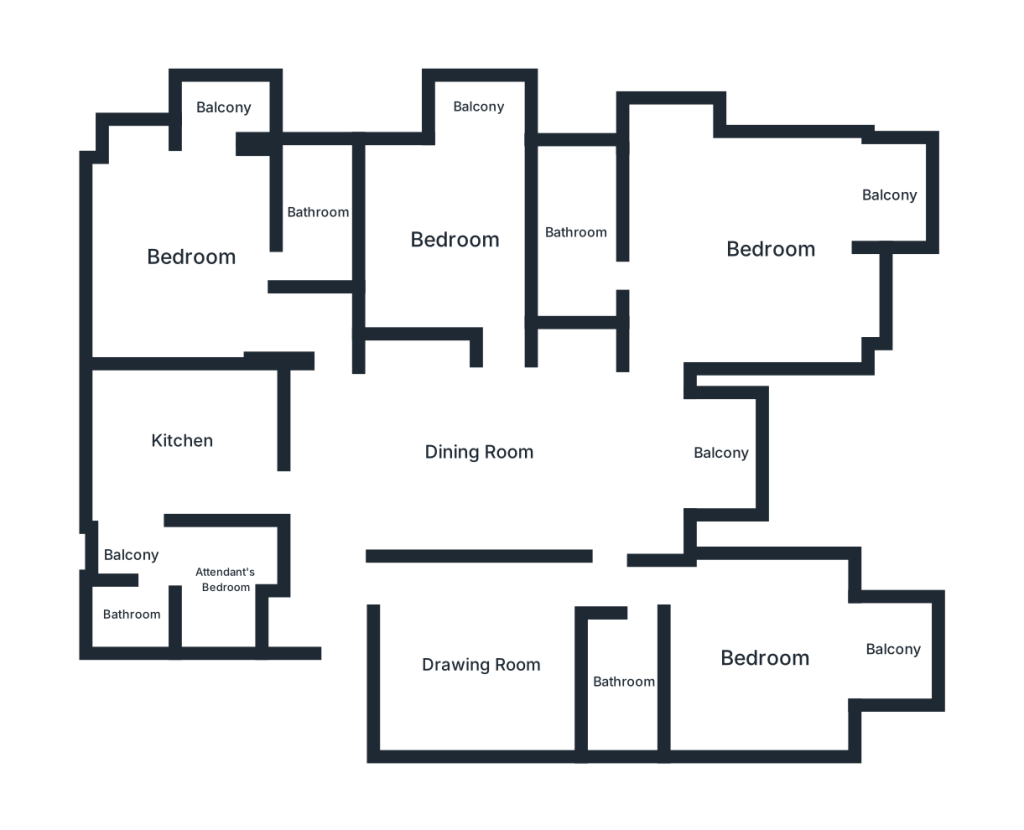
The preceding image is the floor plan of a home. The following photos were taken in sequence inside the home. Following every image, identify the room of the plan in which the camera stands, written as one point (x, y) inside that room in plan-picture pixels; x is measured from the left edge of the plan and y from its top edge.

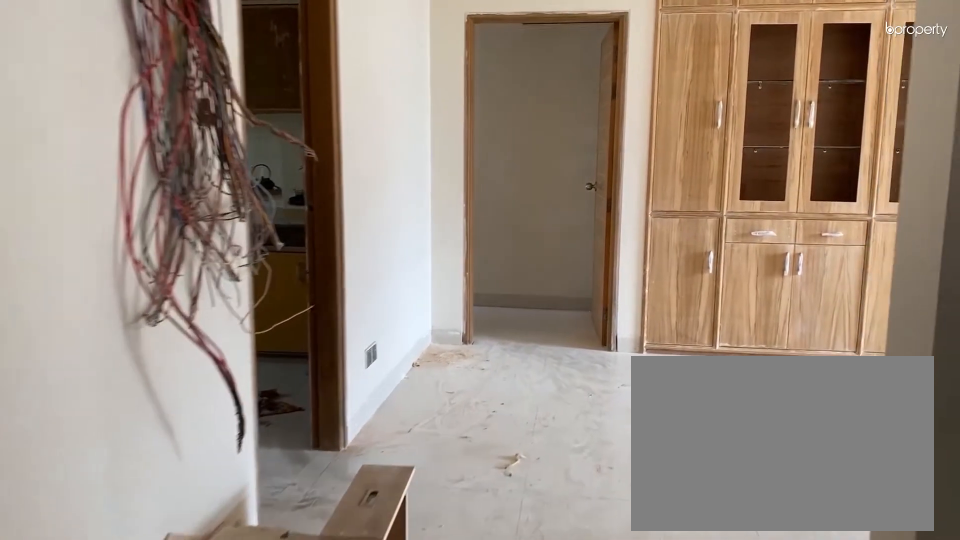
(360, 565)
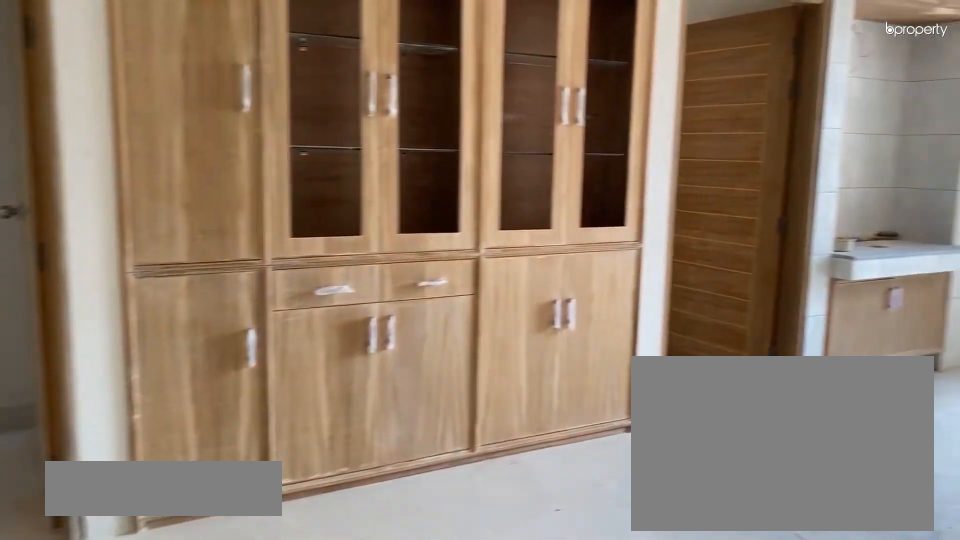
(478, 451)
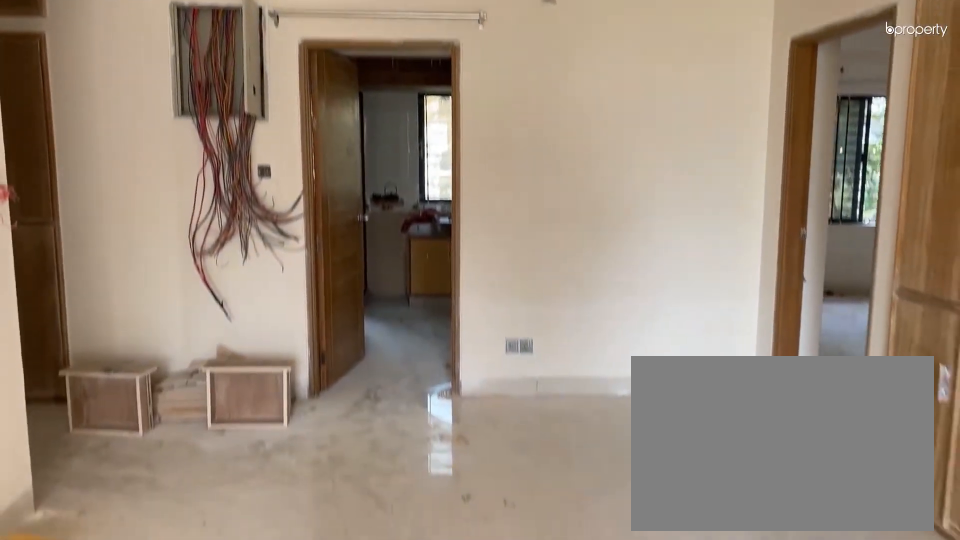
(478, 451)
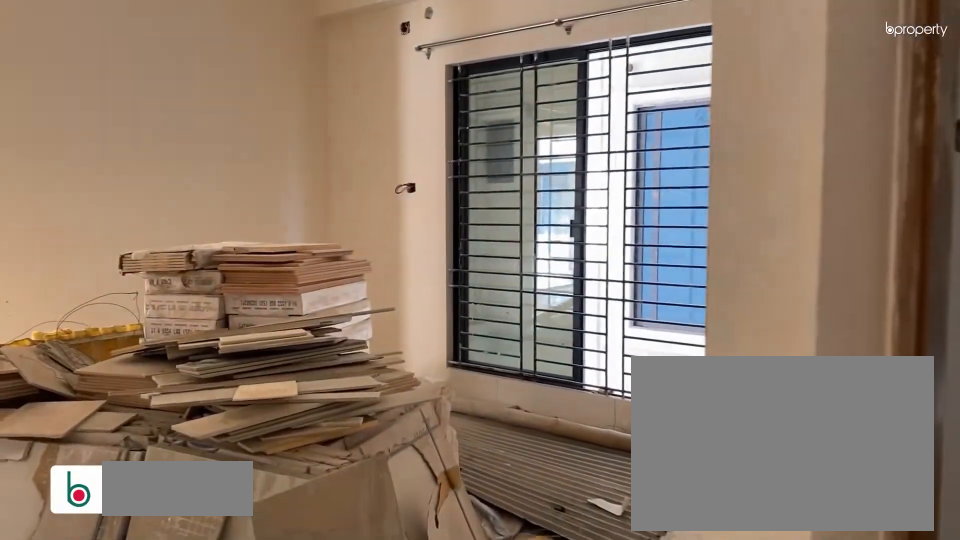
(388, 591)
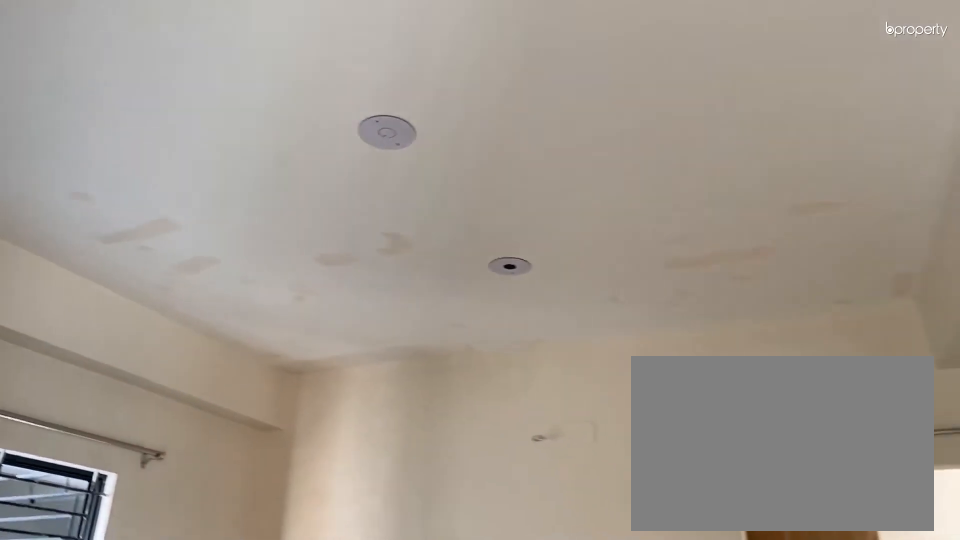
(483, 667)
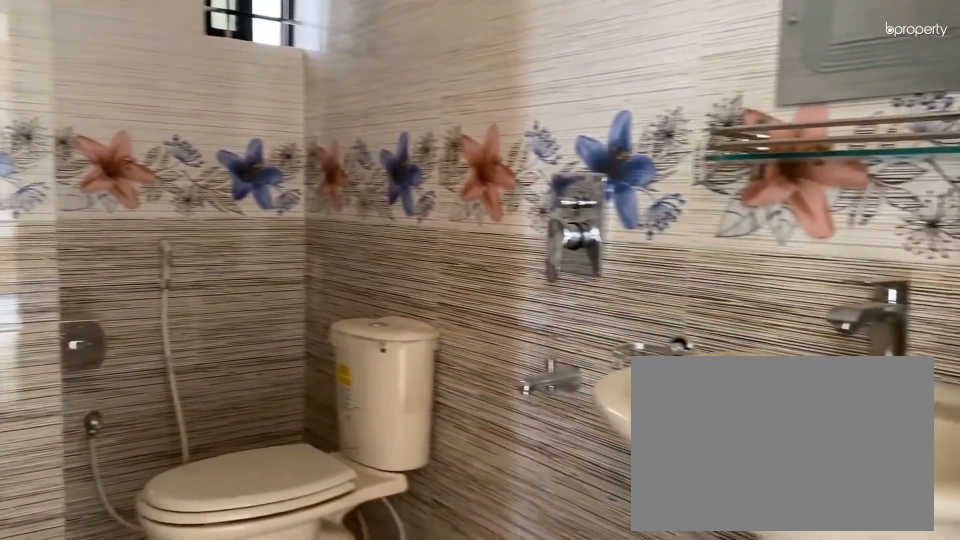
(623, 680)
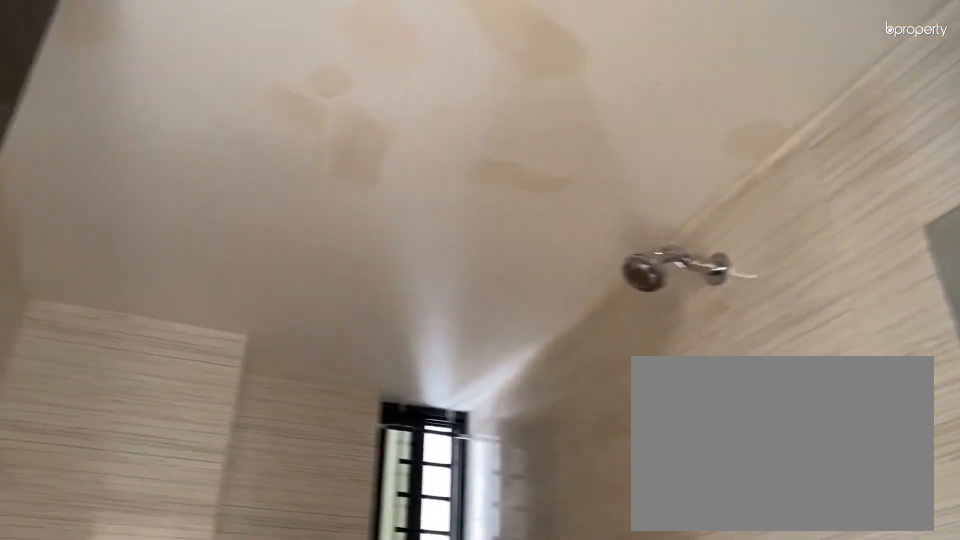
(623, 680)
